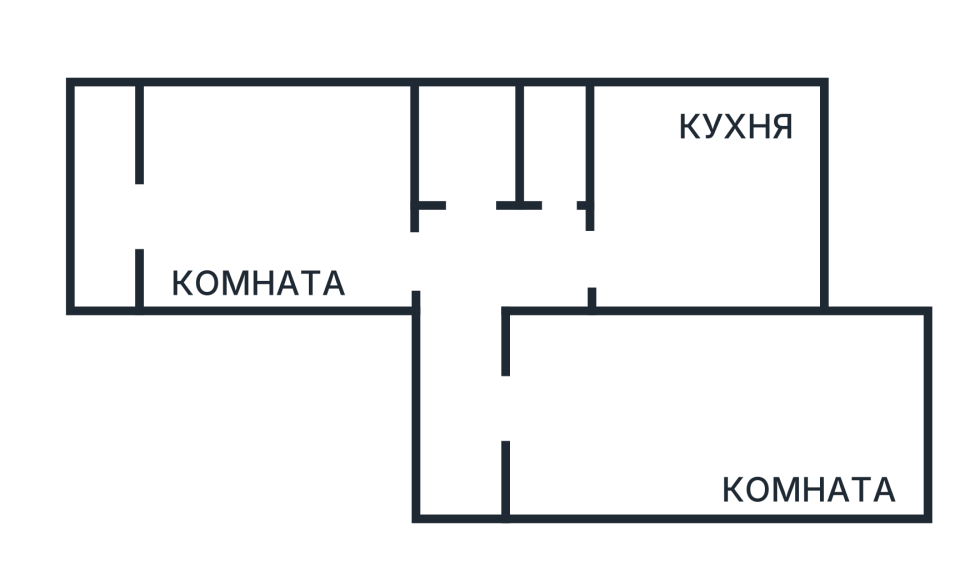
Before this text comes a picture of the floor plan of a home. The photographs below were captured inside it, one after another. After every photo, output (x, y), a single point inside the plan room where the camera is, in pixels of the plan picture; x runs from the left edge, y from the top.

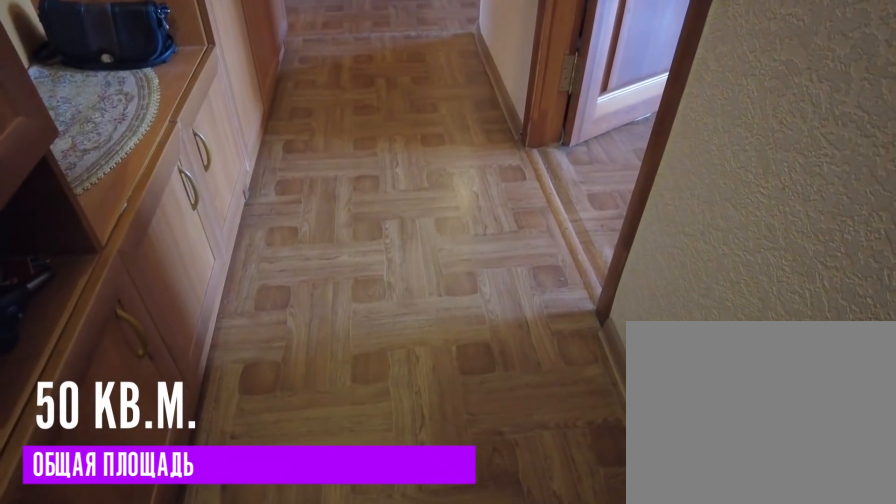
(473, 476)
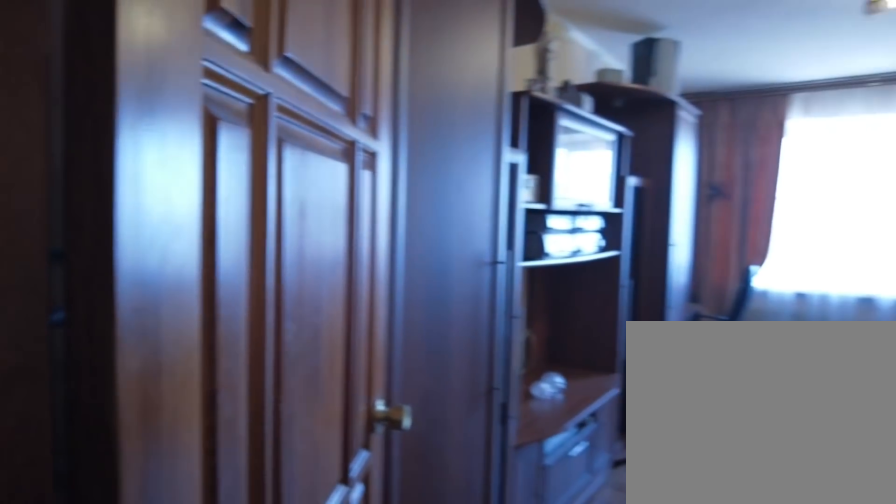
(473, 476)
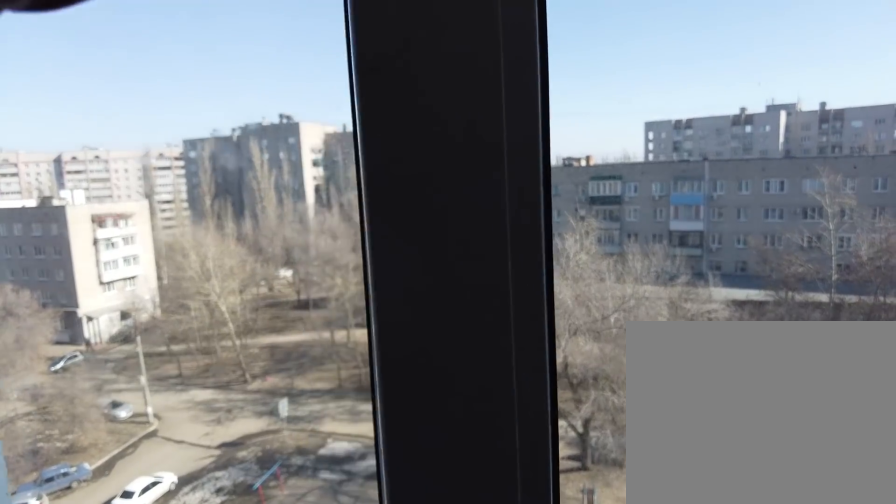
(627, 451)
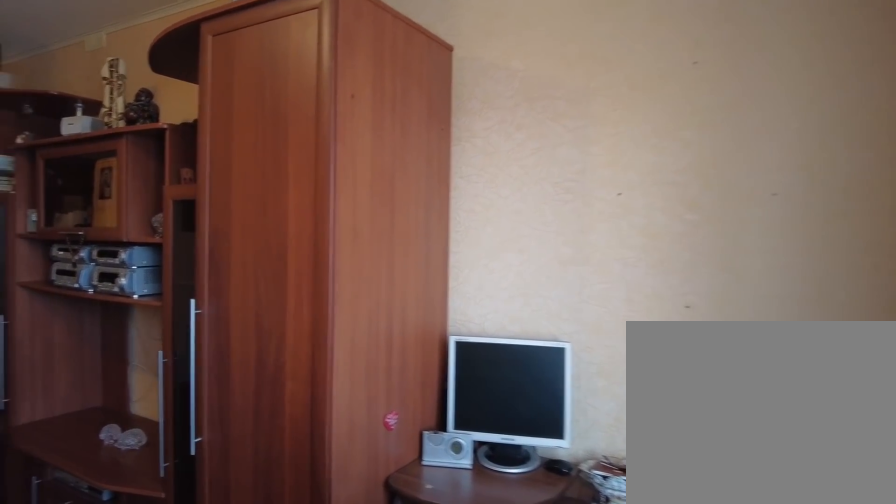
(627, 451)
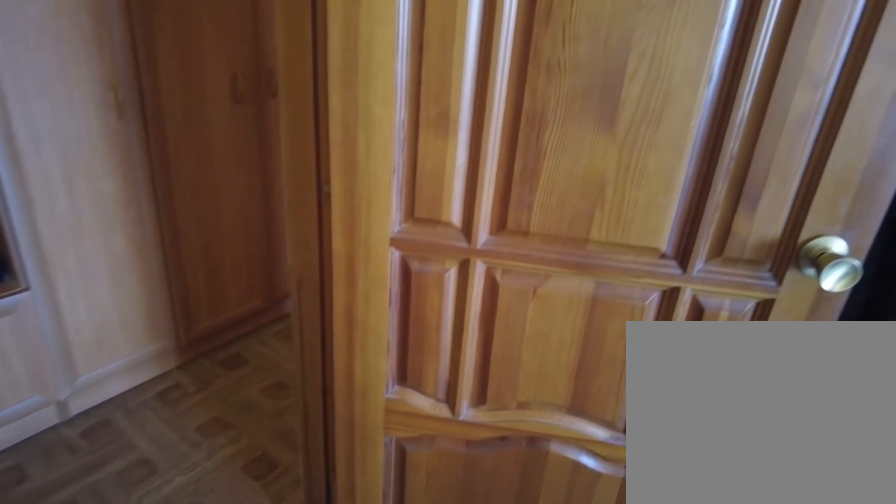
(512, 426)
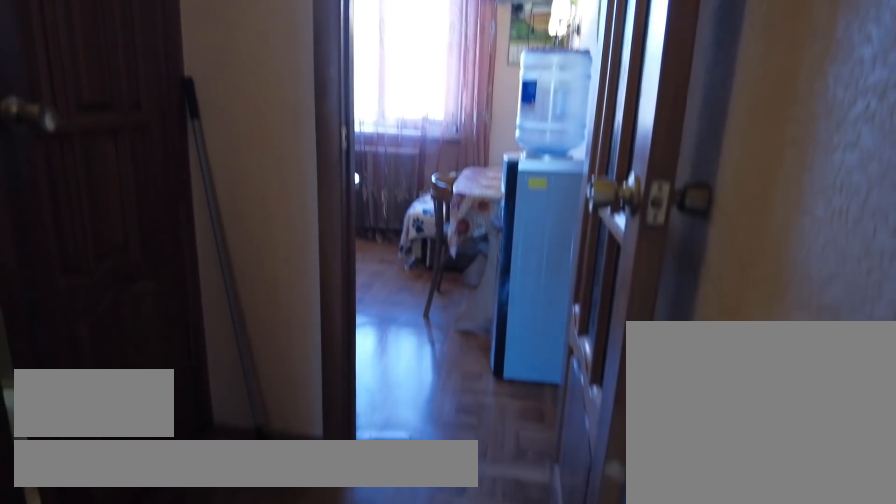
(471, 338)
